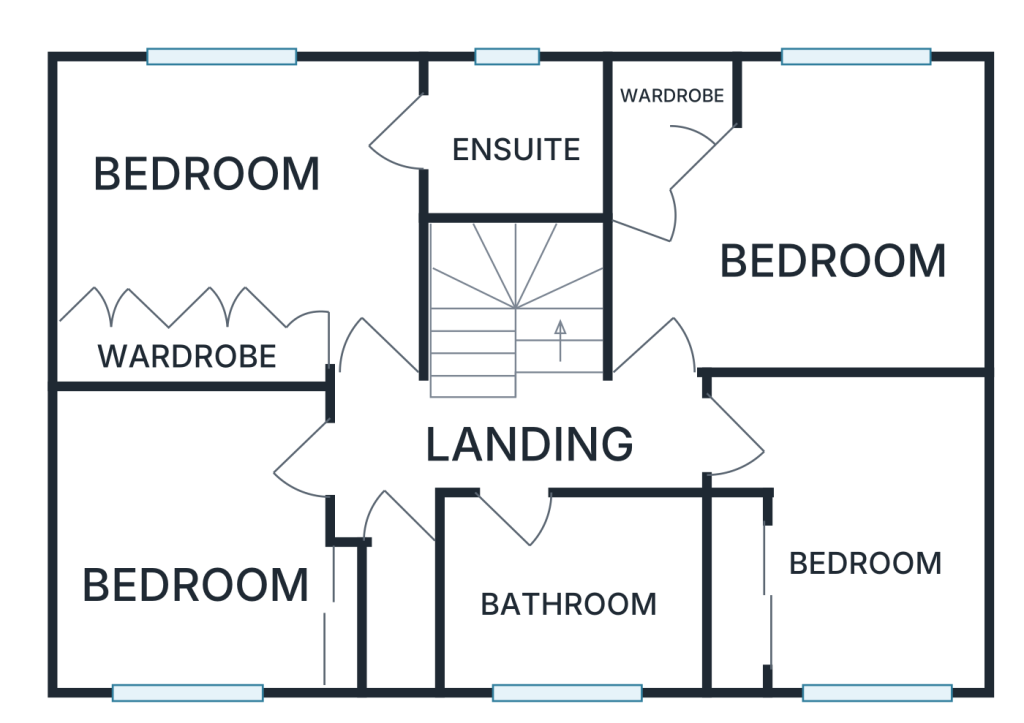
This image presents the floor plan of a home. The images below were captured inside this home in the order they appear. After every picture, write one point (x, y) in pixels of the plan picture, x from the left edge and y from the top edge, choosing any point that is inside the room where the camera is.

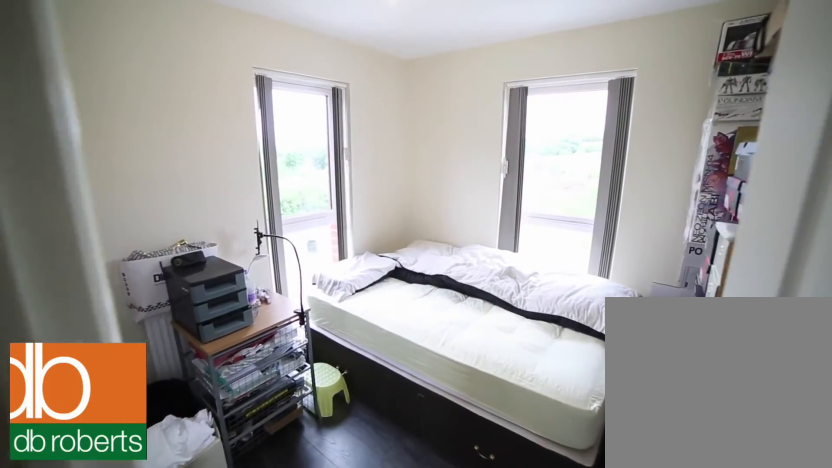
(196, 545)
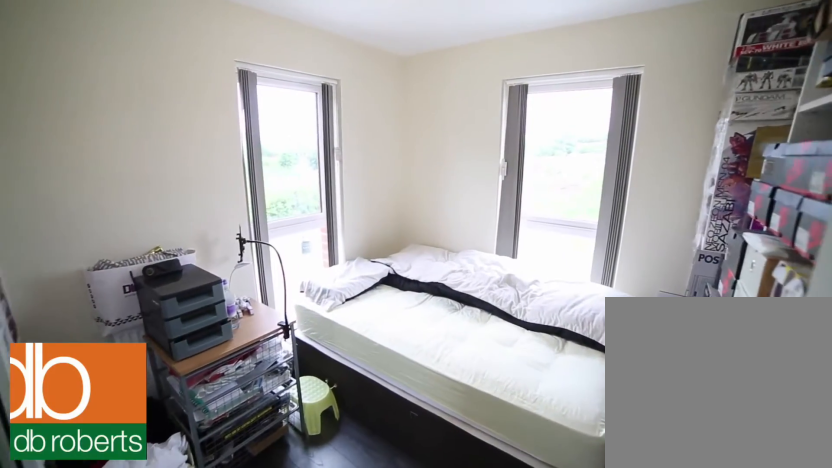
(196, 545)
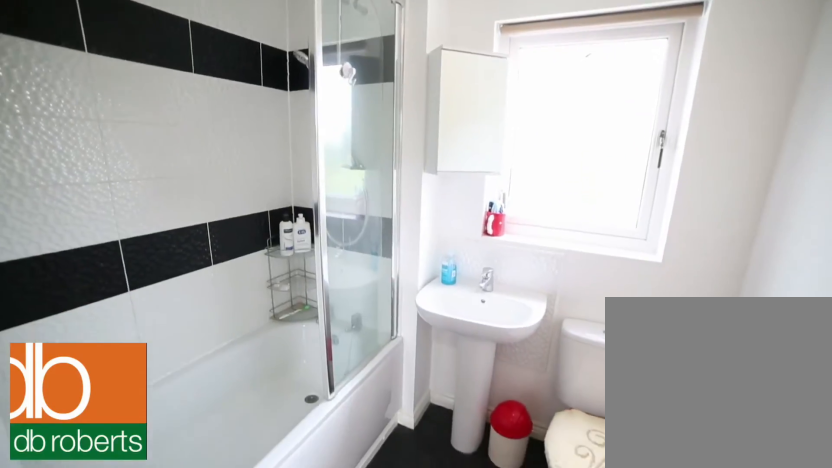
(576, 594)
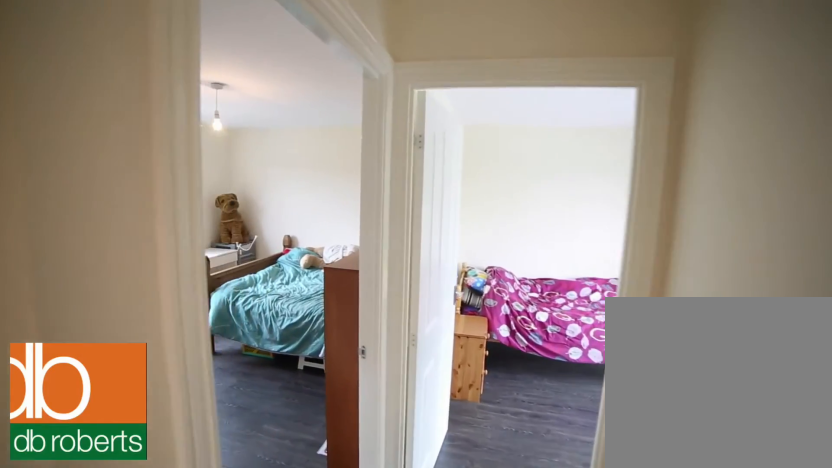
(512, 436)
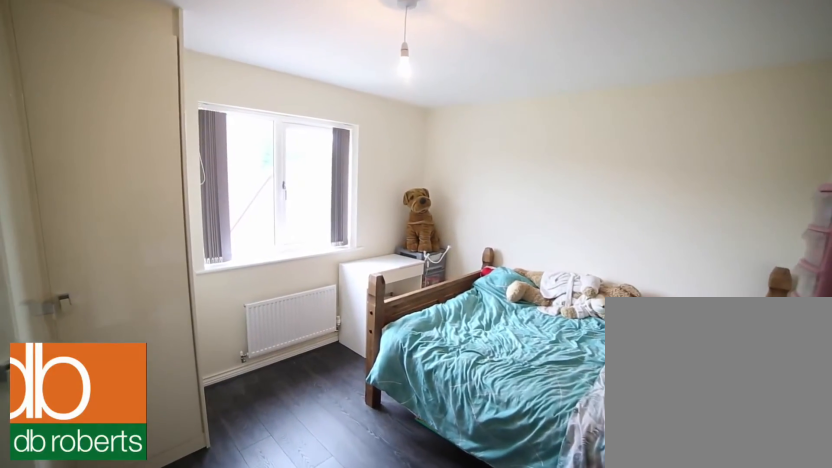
(796, 219)
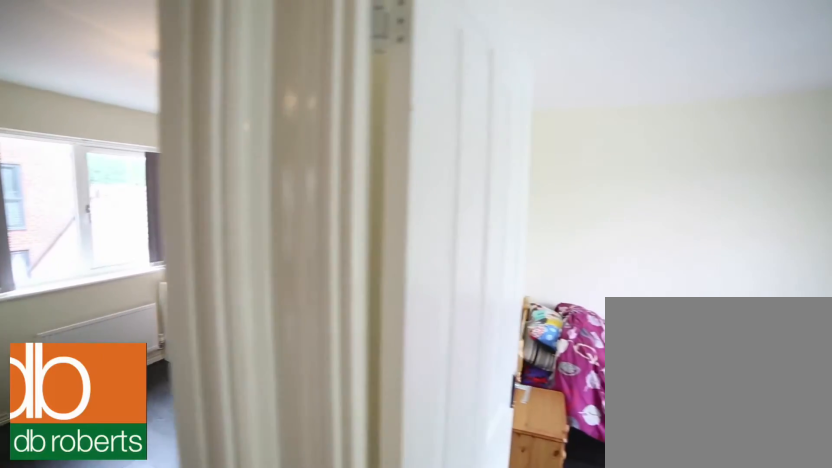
(852, 535)
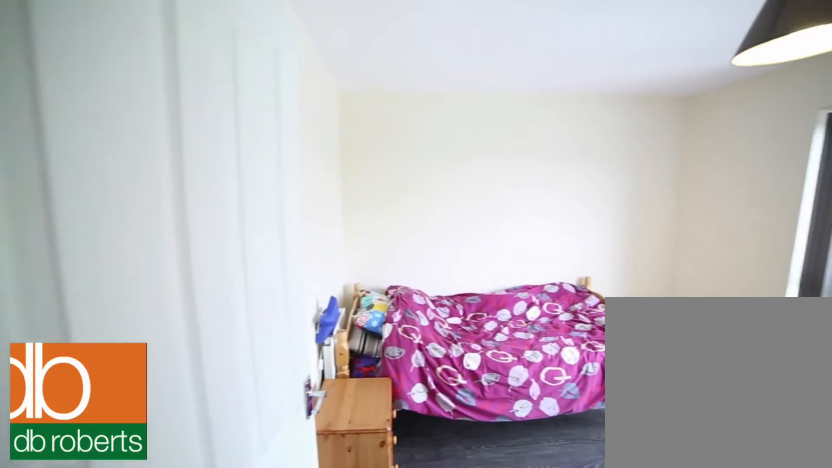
(852, 535)
